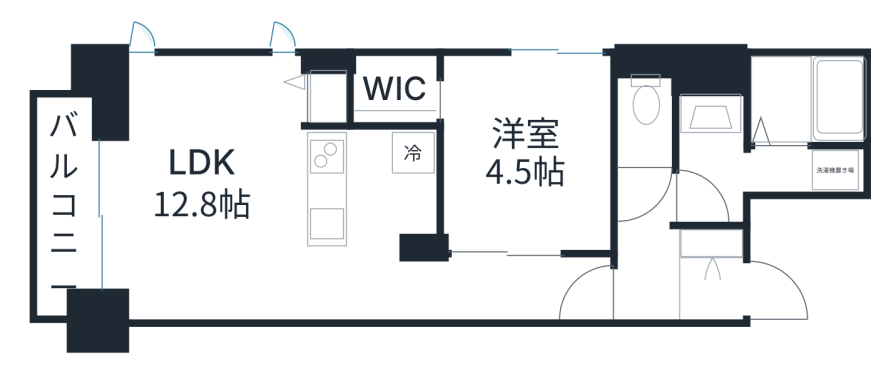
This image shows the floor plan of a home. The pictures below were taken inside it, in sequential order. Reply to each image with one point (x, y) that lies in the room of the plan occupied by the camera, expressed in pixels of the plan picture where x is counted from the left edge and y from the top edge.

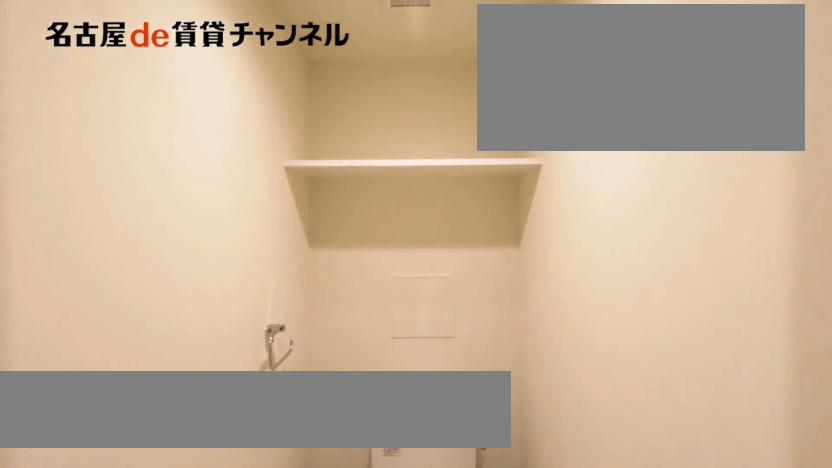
(647, 109)
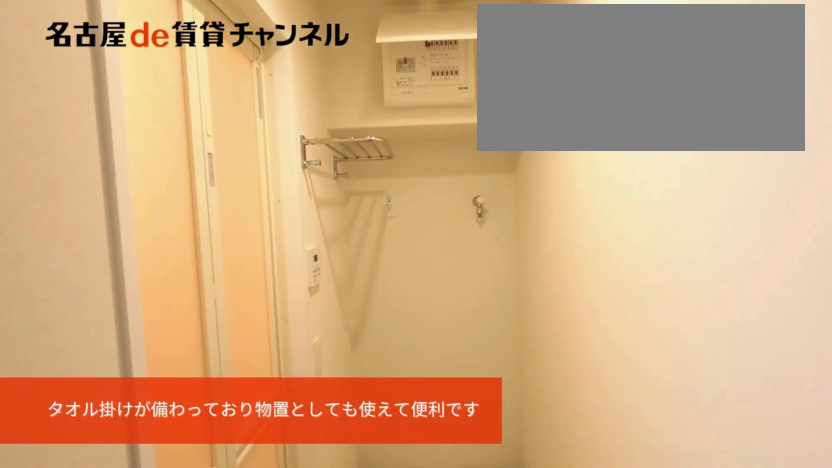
(764, 172)
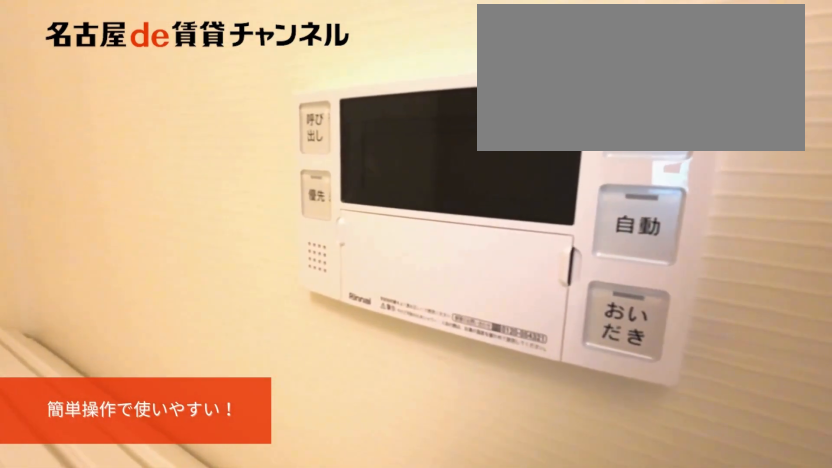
(762, 131)
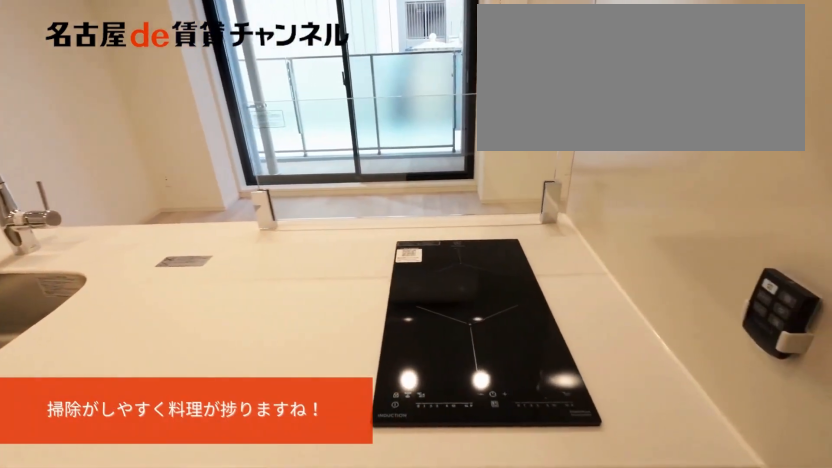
(374, 191)
